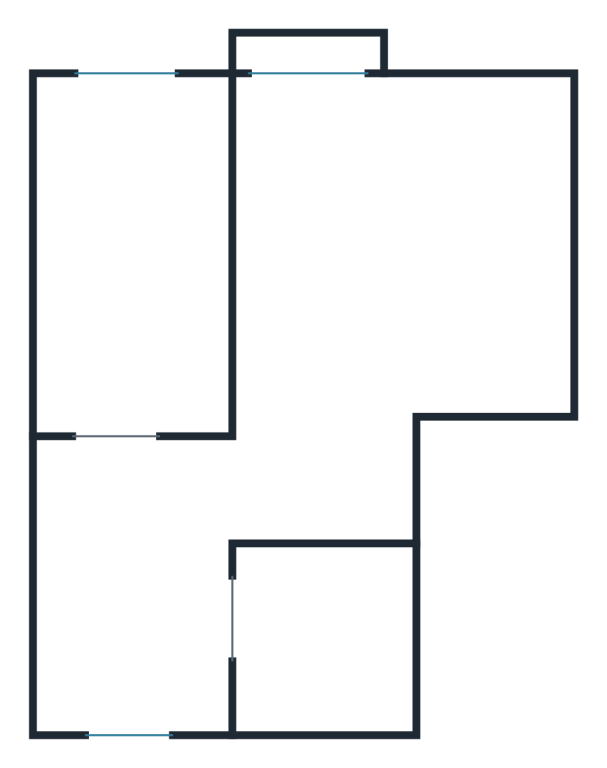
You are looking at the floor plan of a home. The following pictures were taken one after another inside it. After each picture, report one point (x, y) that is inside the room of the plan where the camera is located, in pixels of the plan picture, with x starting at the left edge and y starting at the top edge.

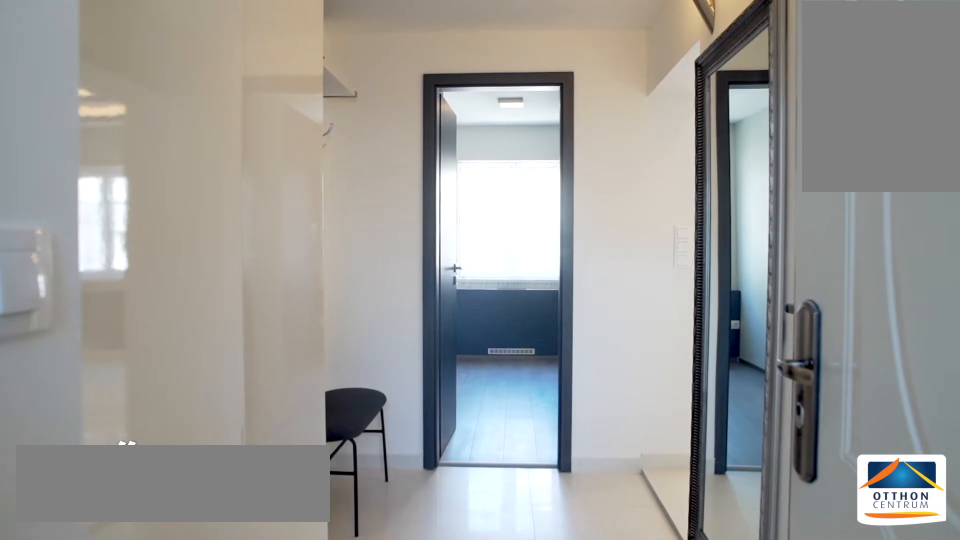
(129, 632)
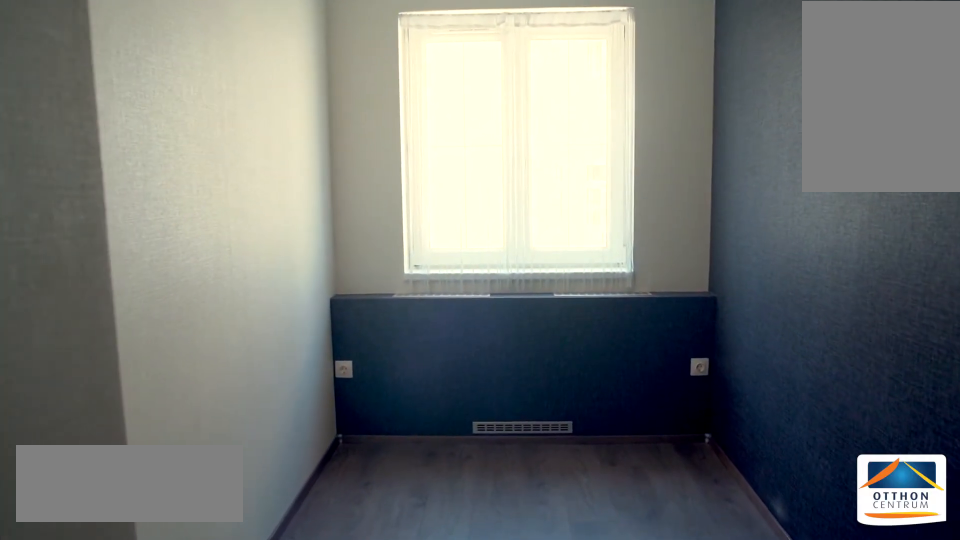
(132, 268)
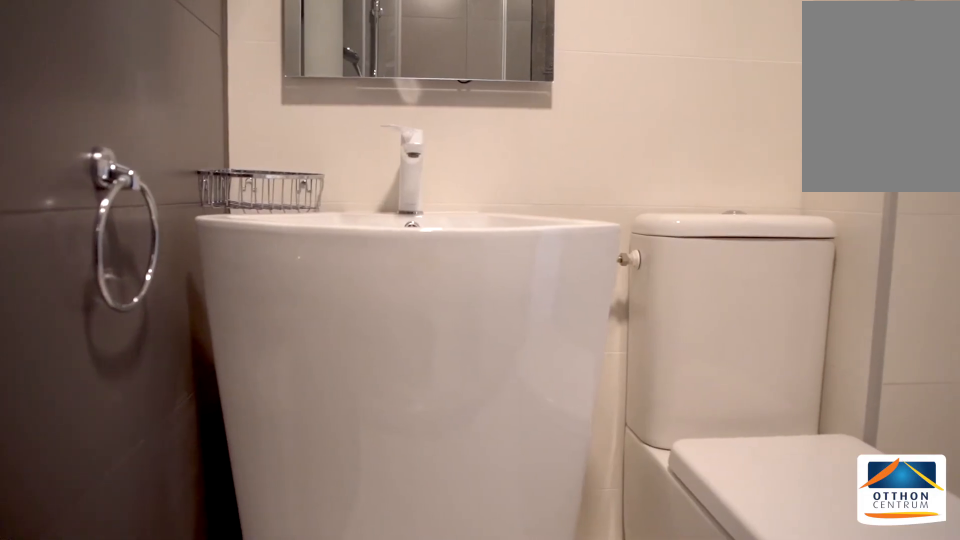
(324, 636)
